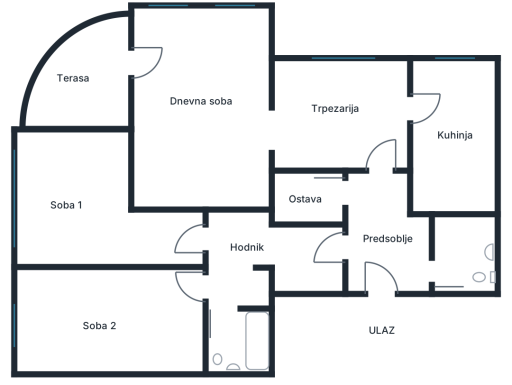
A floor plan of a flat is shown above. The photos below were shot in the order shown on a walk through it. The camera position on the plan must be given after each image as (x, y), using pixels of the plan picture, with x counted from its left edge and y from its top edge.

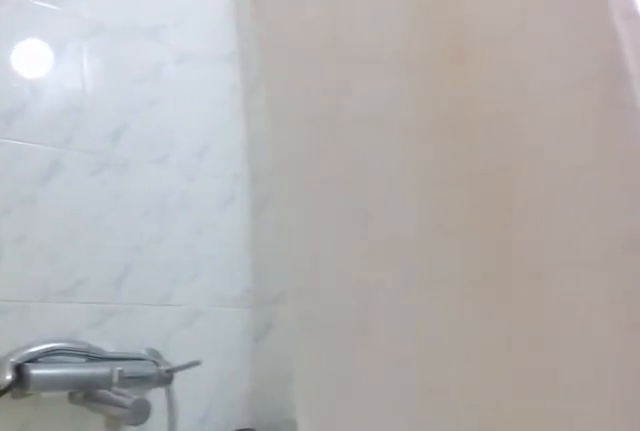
(225, 331)
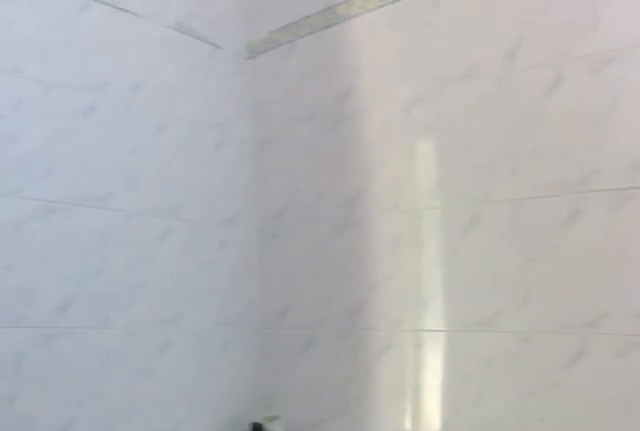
(234, 353)
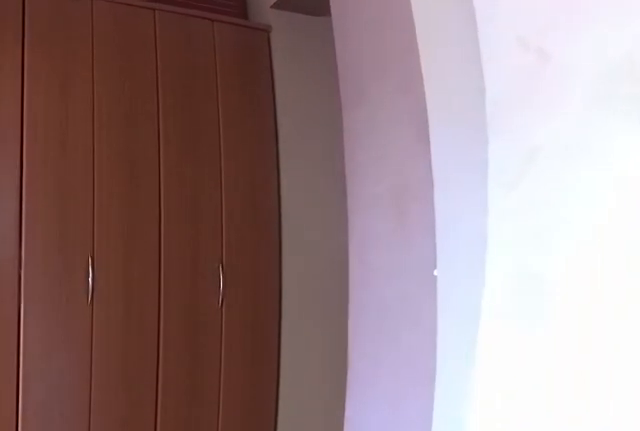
(236, 299)
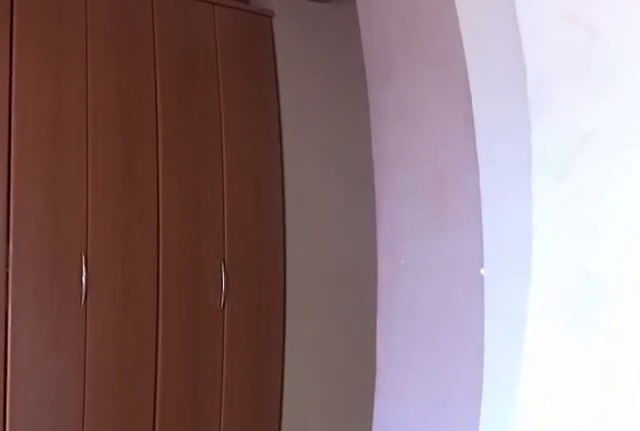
(235, 294)
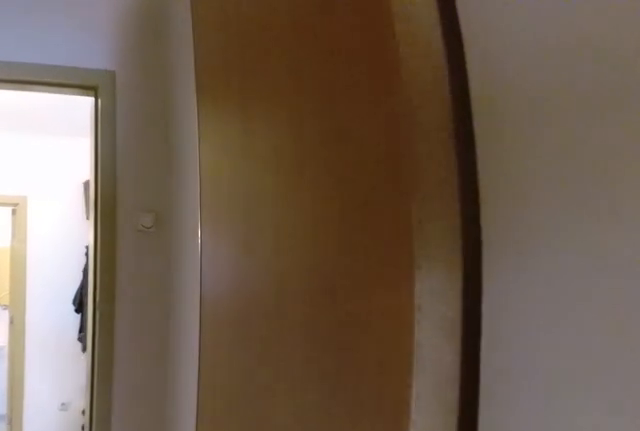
(265, 240)
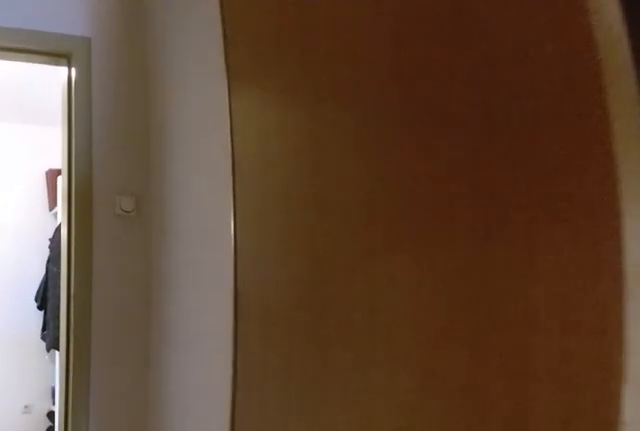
(274, 240)
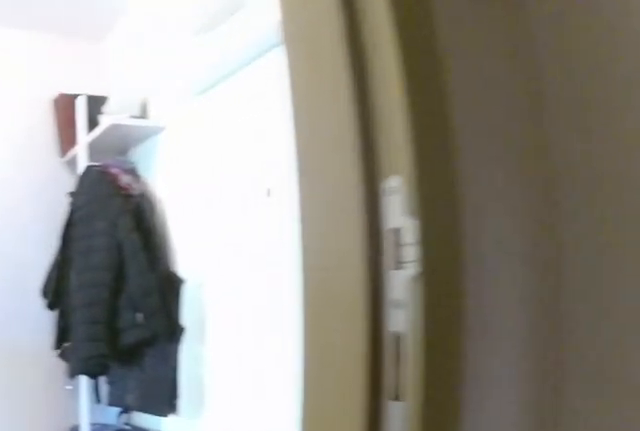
(320, 248)
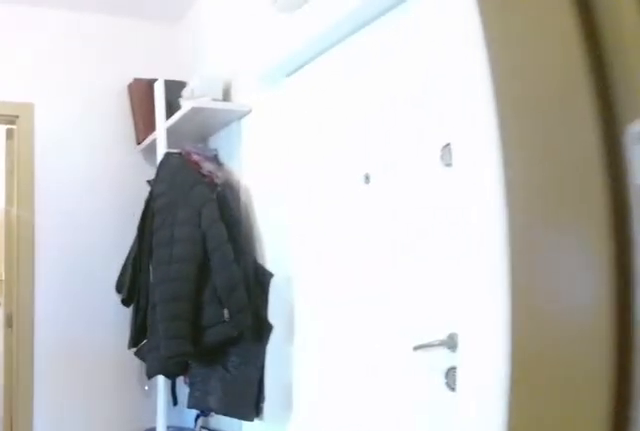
(324, 249)
